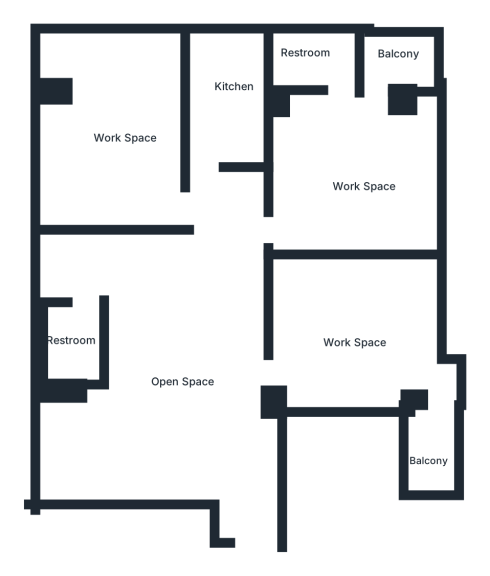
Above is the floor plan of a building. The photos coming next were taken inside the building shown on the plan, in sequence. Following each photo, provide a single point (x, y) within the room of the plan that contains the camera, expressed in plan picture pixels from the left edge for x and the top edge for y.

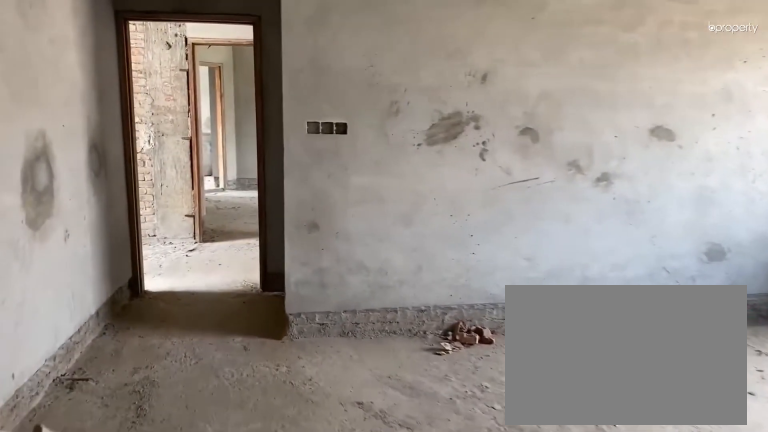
(210, 361)
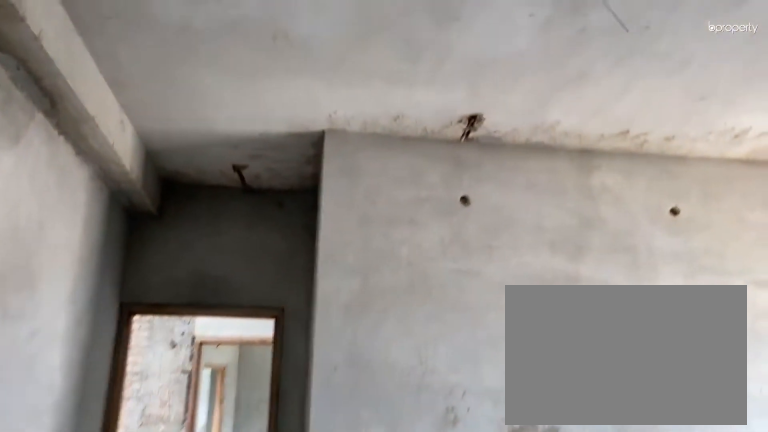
(210, 361)
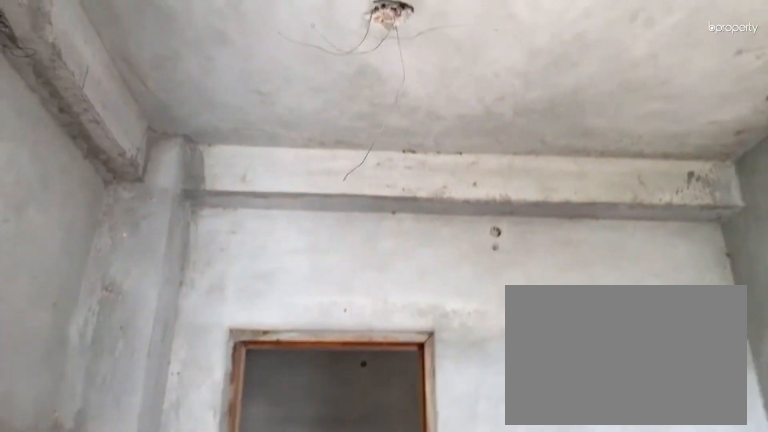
(363, 358)
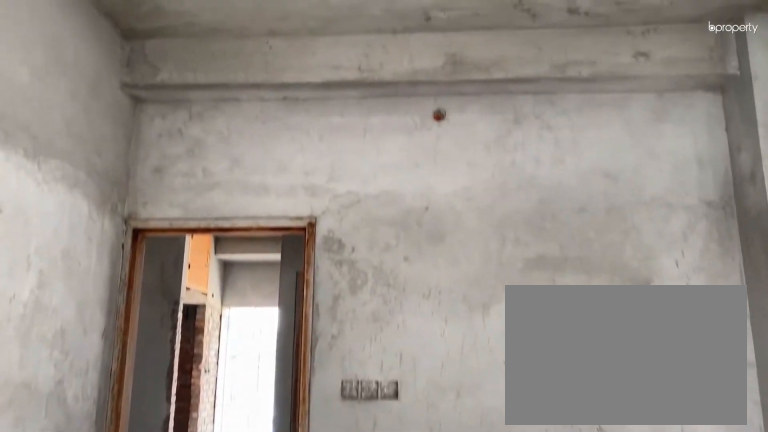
(356, 129)
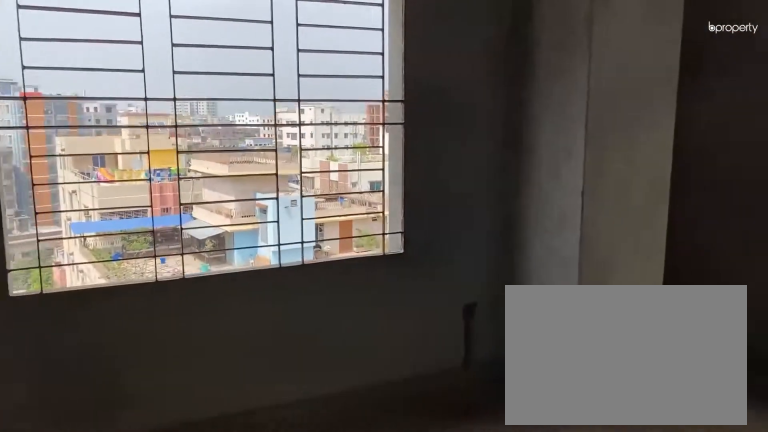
(118, 108)
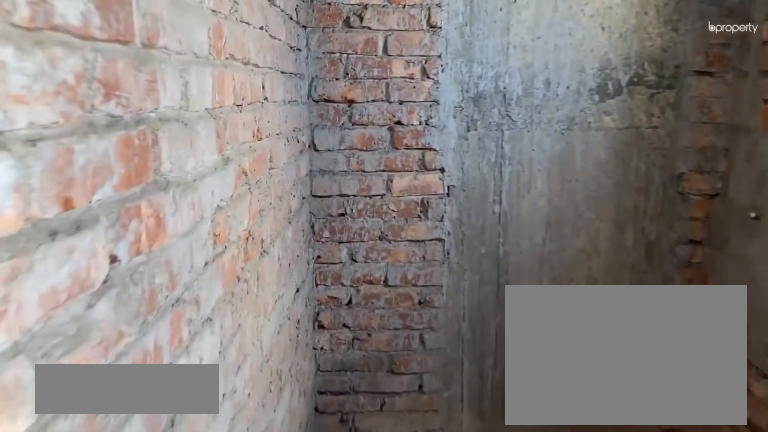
(71, 344)
